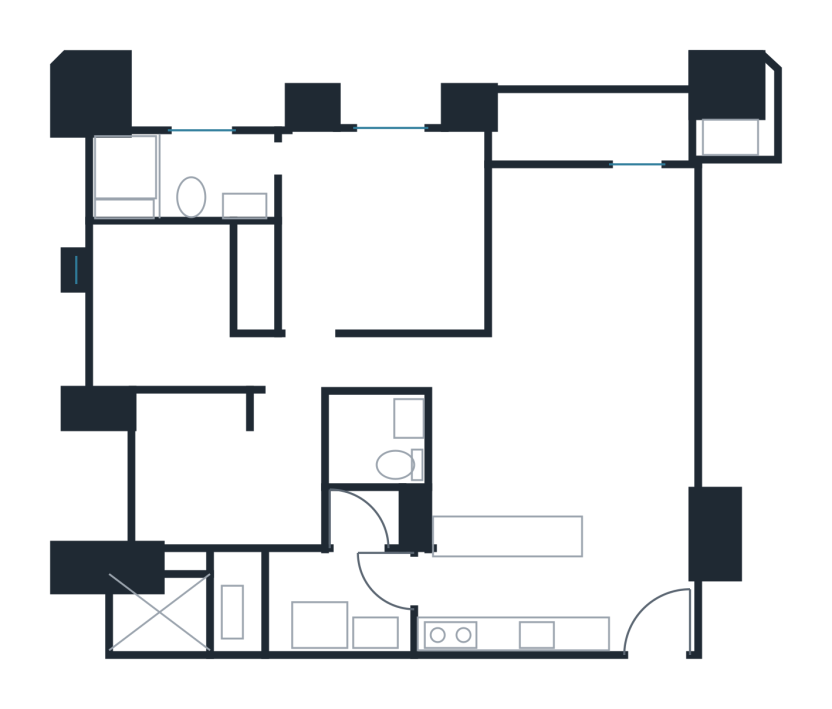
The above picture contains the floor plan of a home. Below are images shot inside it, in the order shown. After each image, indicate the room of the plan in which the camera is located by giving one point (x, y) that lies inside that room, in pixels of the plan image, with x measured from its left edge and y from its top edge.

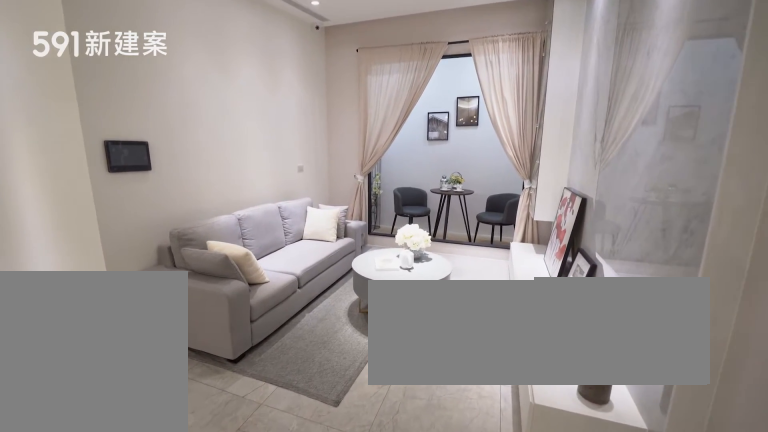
(580, 250)
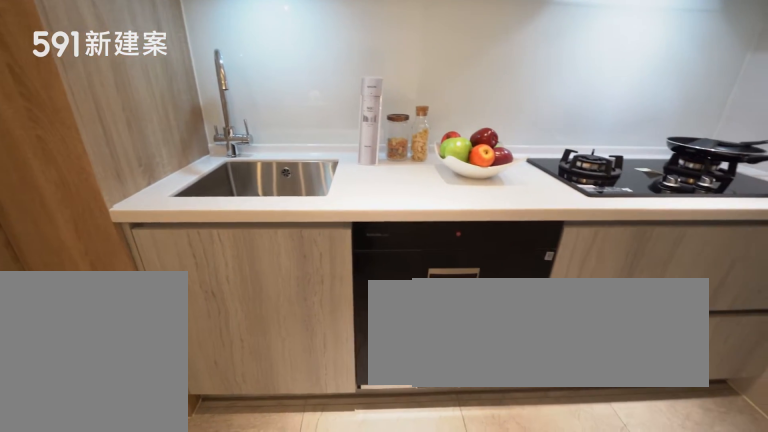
(491, 605)
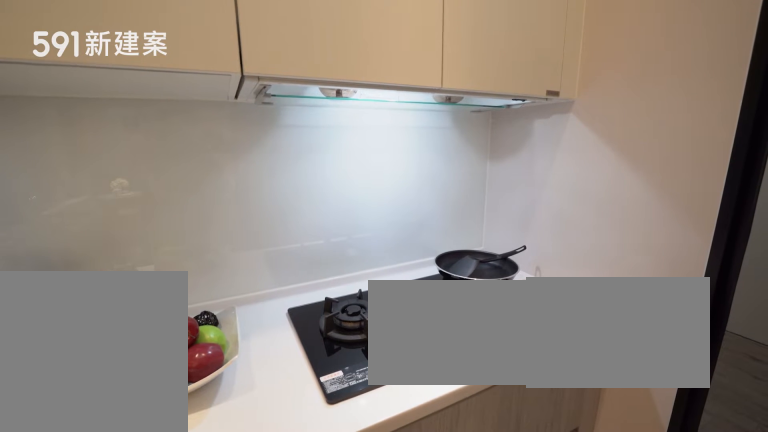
(491, 605)
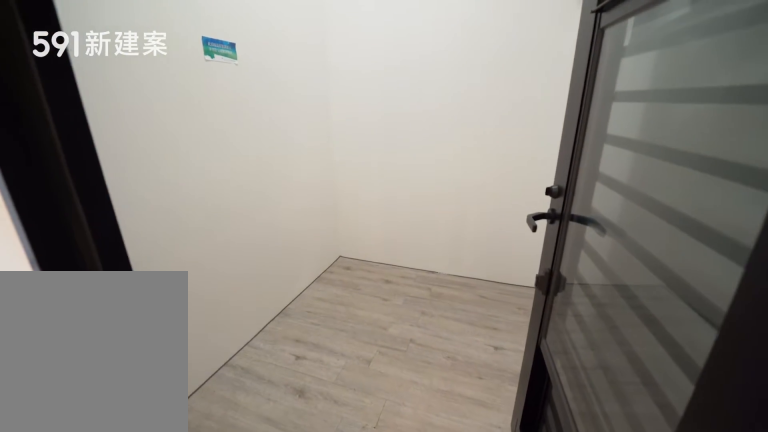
(334, 602)
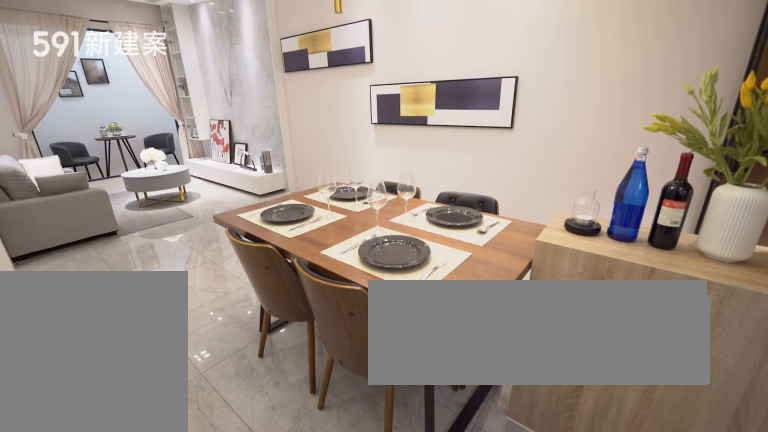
(523, 448)
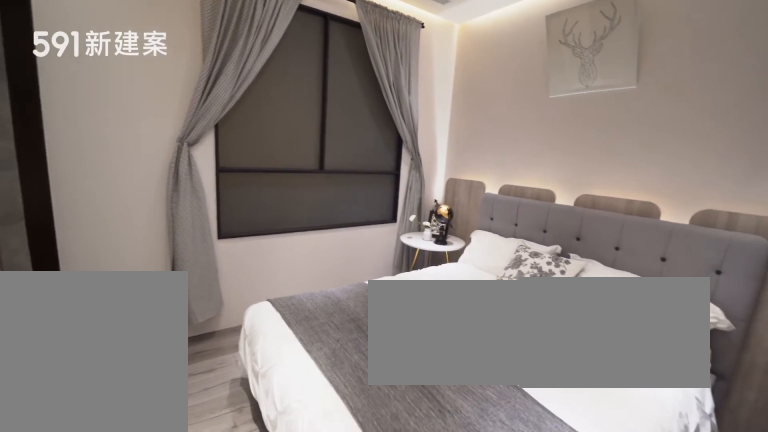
(386, 230)
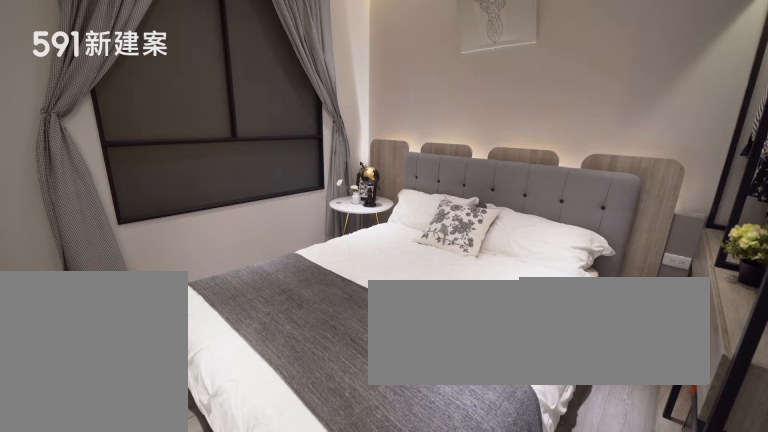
(386, 230)
